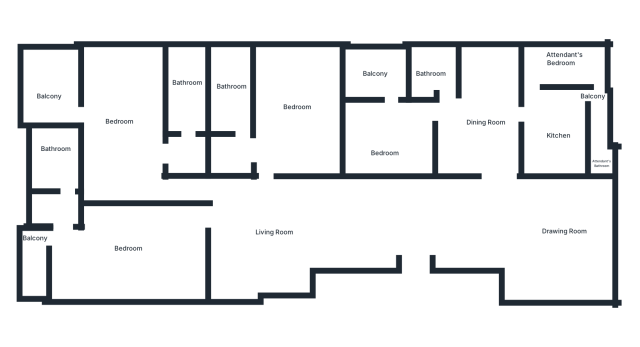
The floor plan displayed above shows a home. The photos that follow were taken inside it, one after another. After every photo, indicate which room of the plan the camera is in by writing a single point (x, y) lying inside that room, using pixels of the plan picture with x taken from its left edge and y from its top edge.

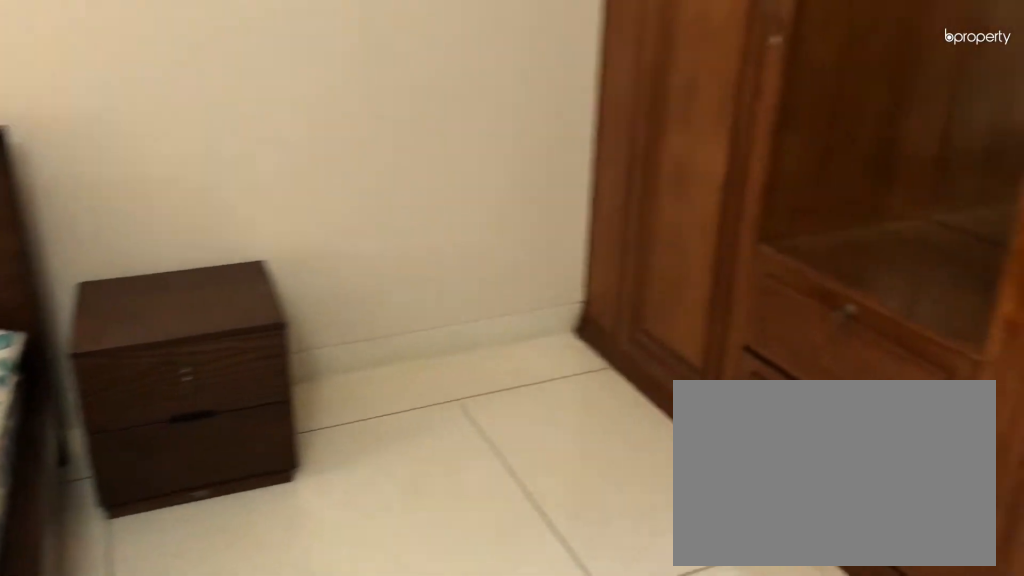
(288, 112)
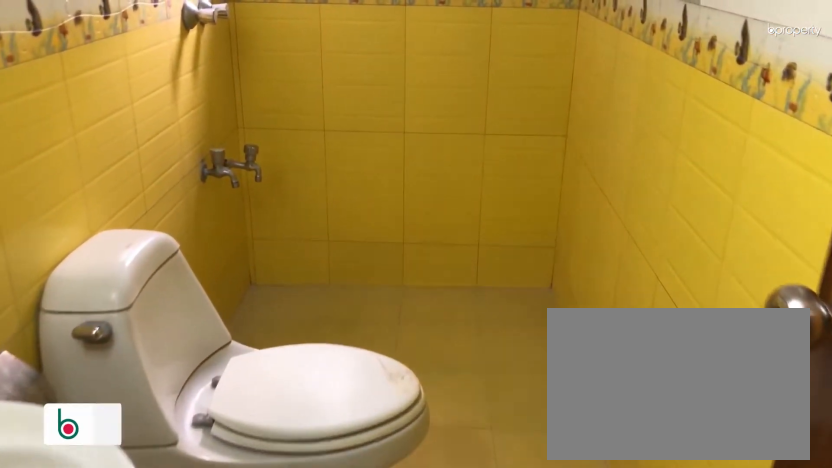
(234, 91)
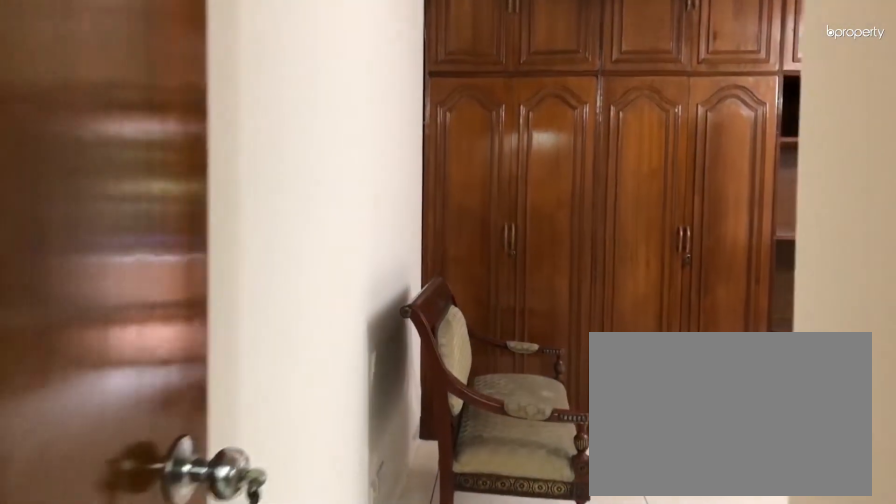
(135, 182)
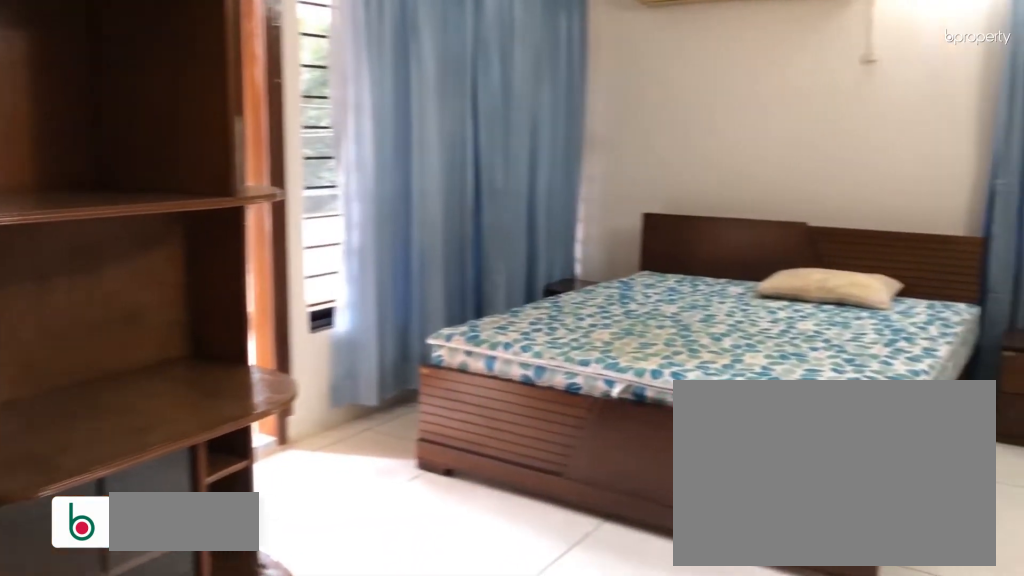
(121, 121)
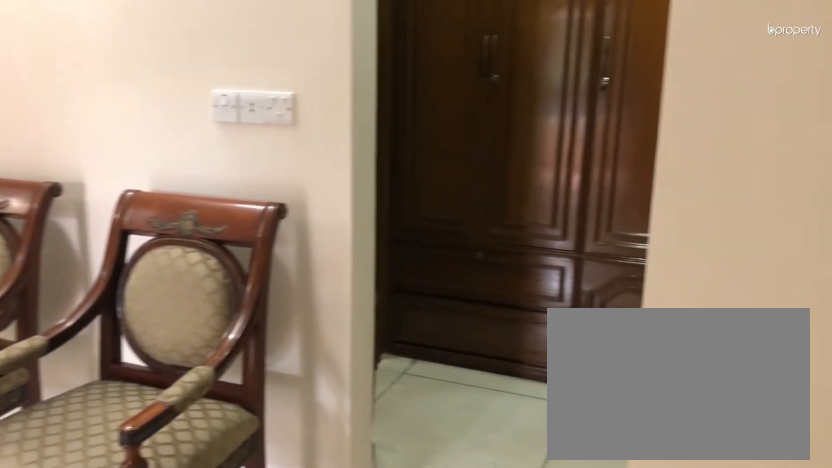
(121, 121)
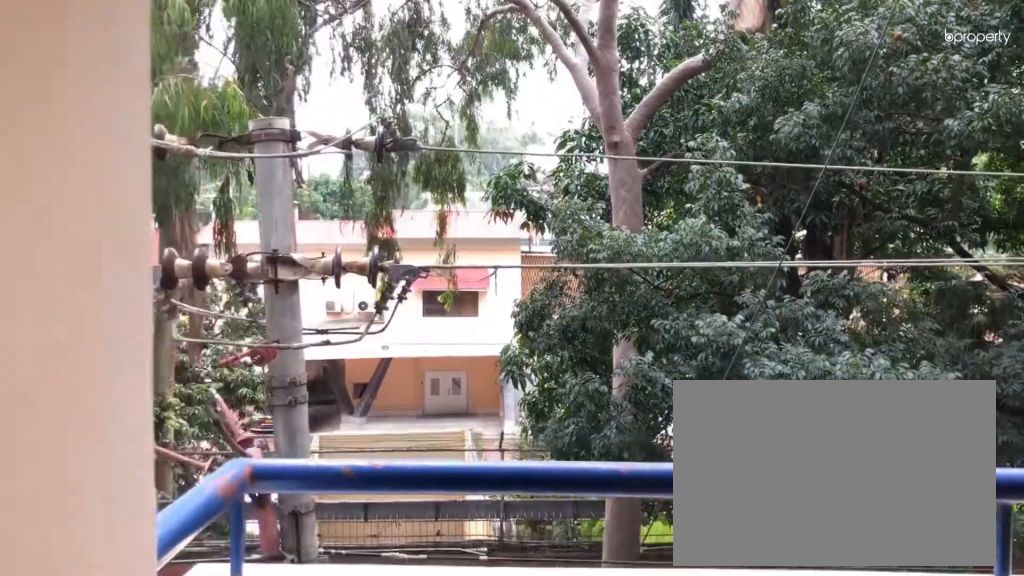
(50, 83)
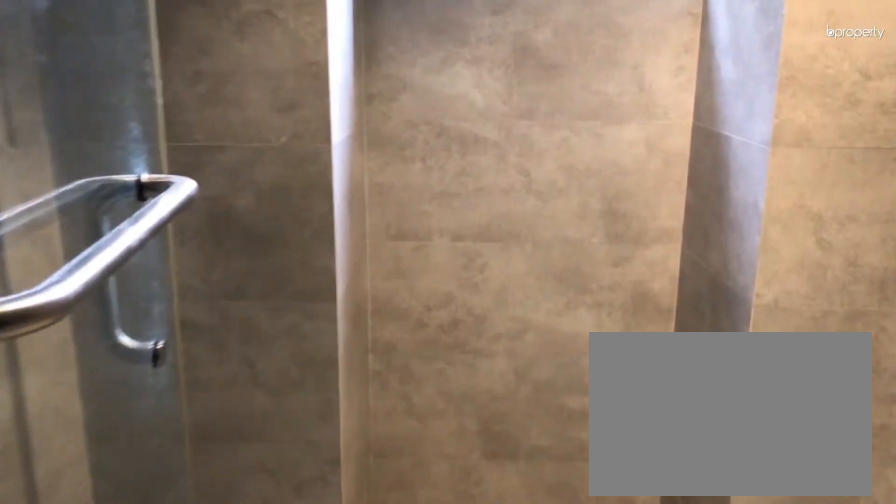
(186, 97)
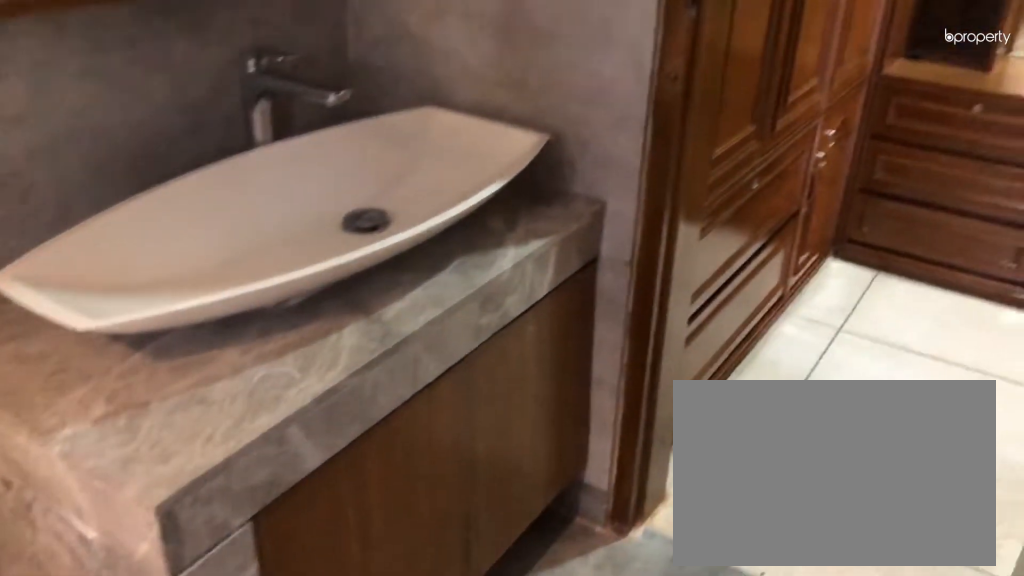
(186, 97)
